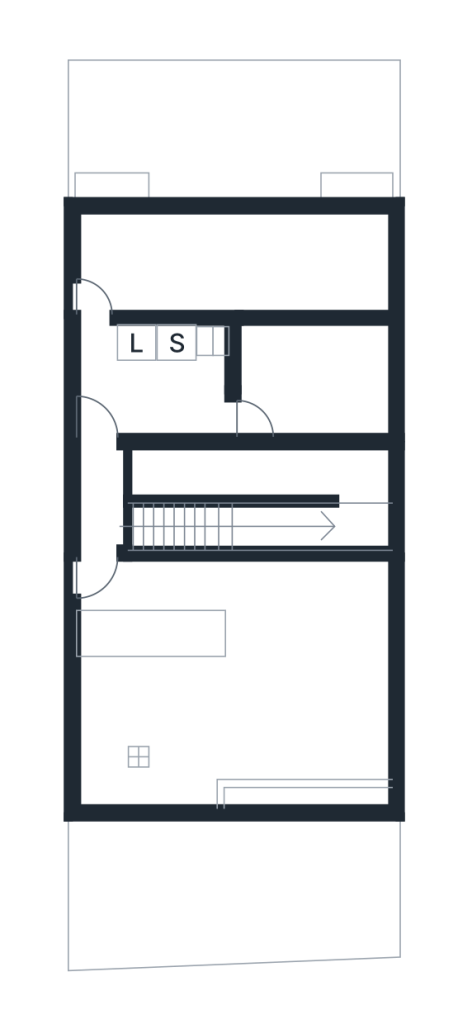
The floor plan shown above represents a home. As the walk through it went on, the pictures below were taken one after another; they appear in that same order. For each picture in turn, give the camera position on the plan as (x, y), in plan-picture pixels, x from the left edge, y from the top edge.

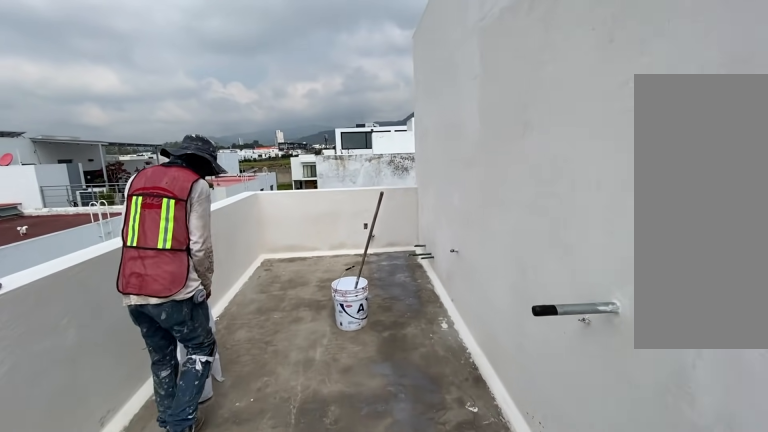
(175, 245)
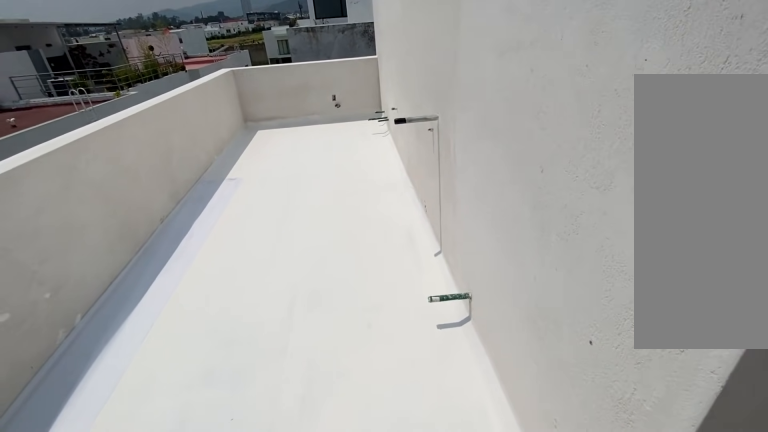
(91, 303)
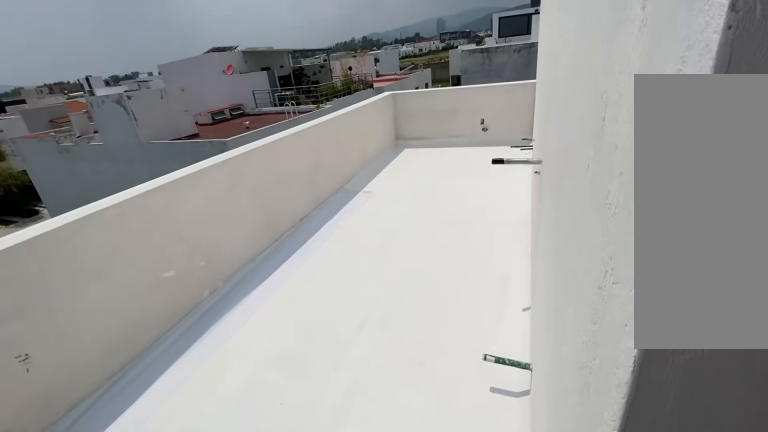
(91, 303)
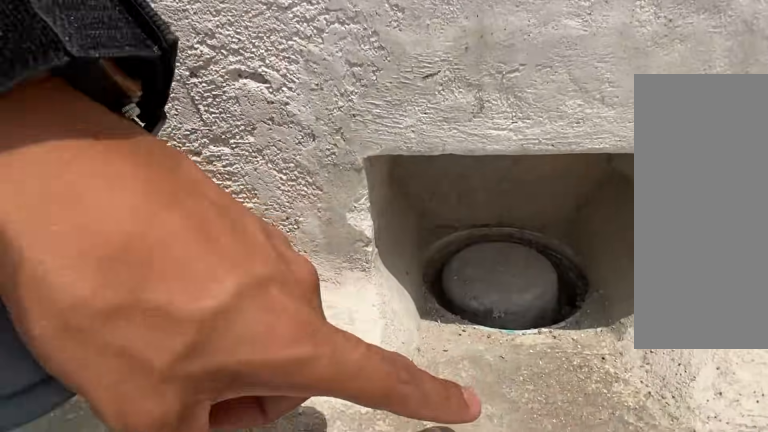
(89, 238)
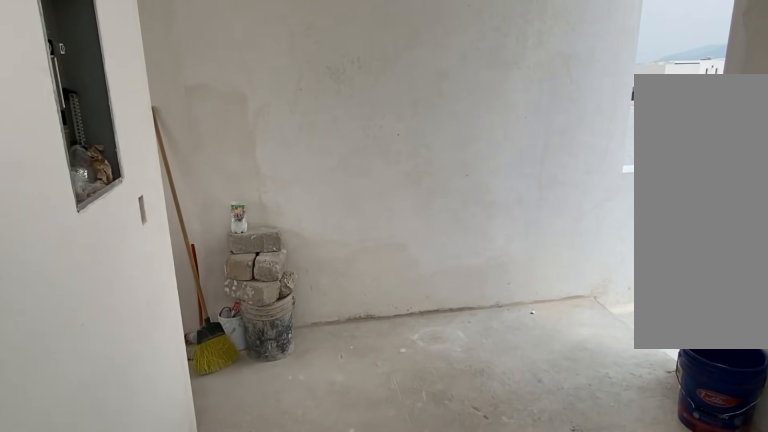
(268, 393)
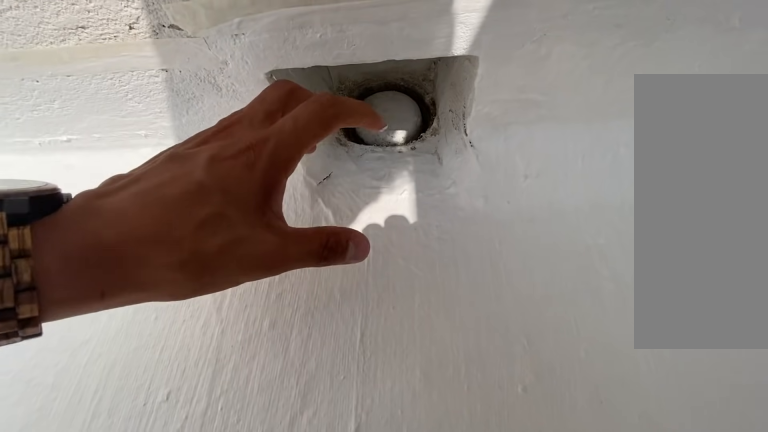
(89, 232)
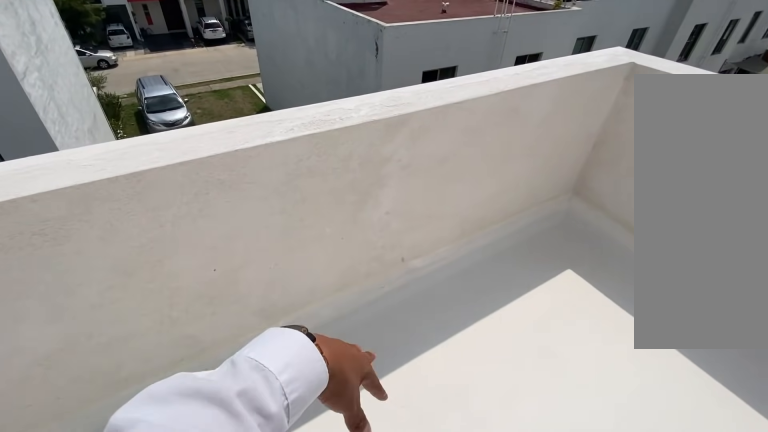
(327, 260)
